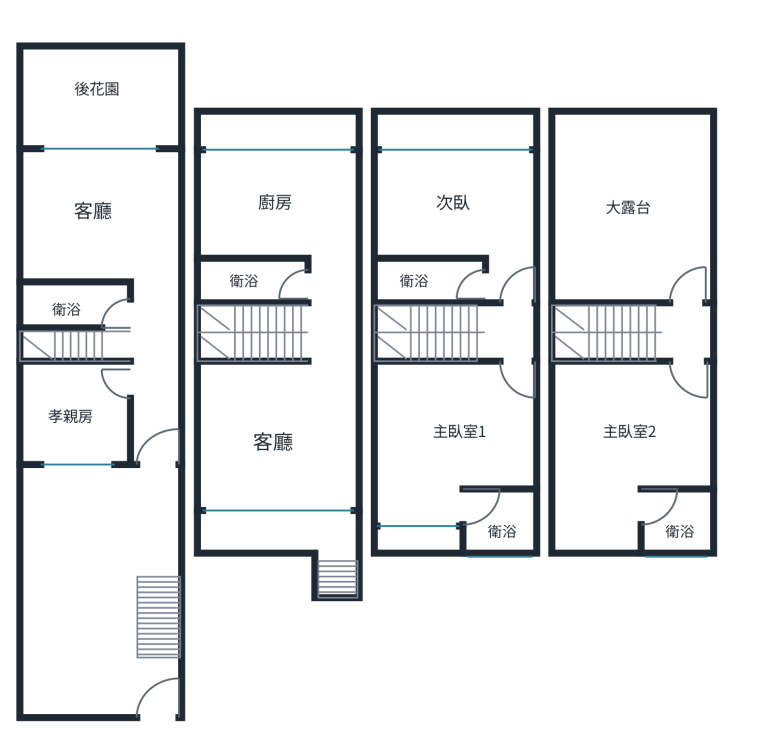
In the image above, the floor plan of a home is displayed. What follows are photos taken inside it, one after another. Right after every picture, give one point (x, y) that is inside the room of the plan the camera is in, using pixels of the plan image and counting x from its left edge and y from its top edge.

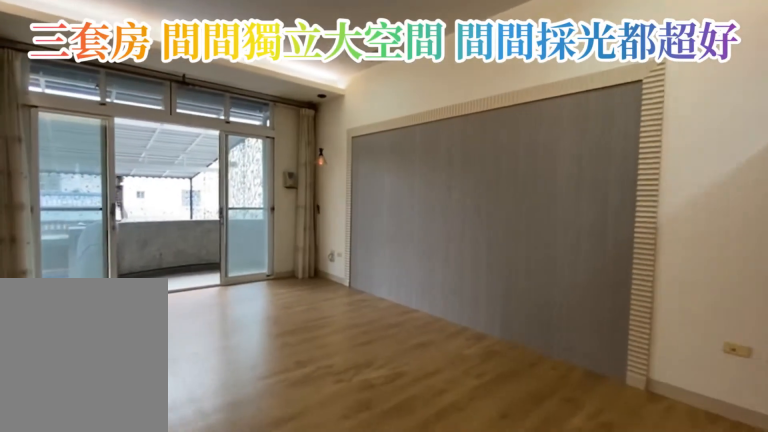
(284, 443)
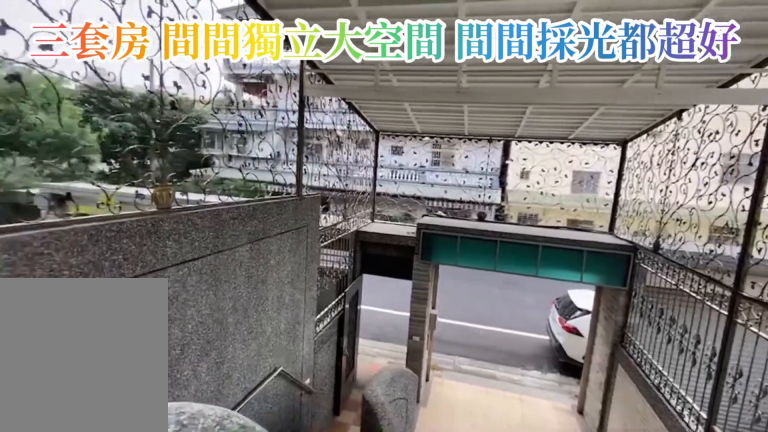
(329, 536)
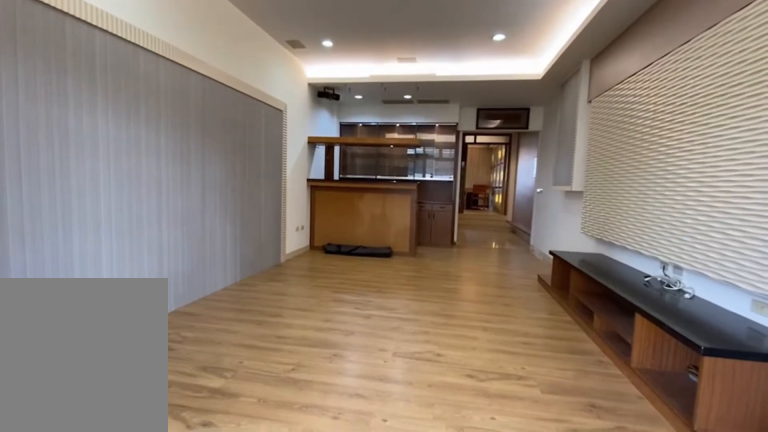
(309, 435)
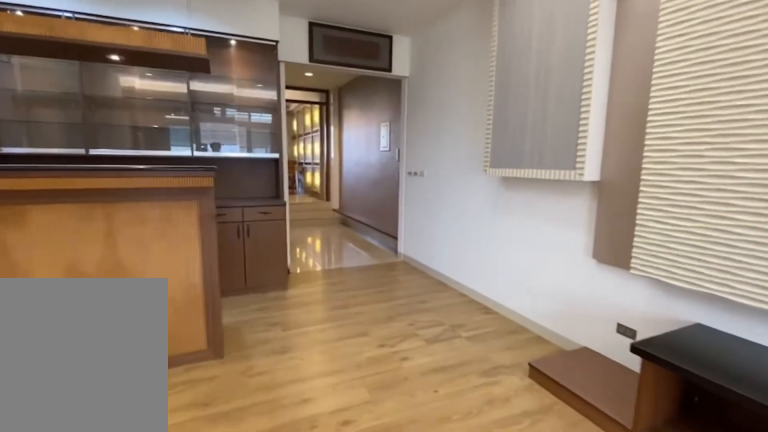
(310, 433)
